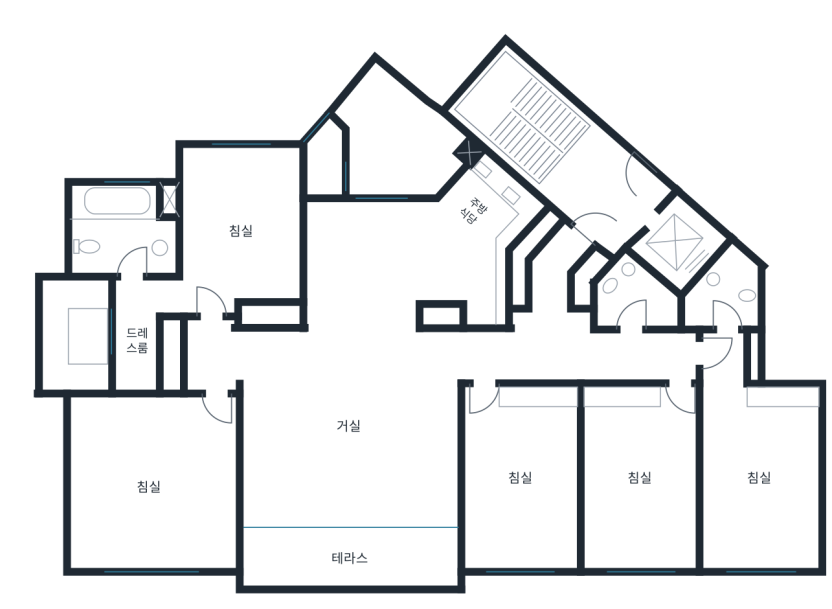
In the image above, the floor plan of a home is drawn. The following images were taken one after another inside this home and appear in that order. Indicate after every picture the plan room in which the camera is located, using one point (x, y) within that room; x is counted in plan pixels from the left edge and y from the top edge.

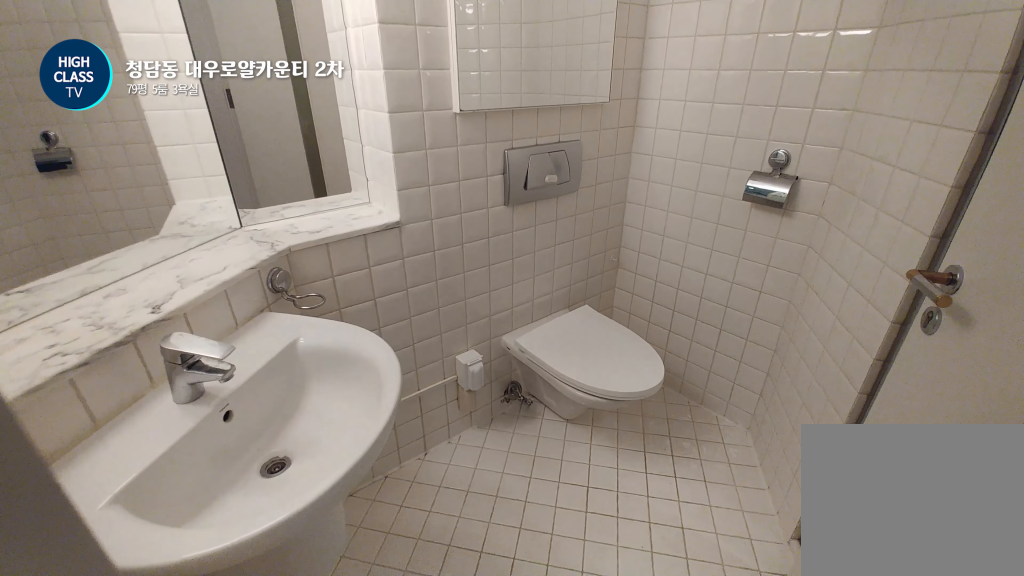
(633, 298)
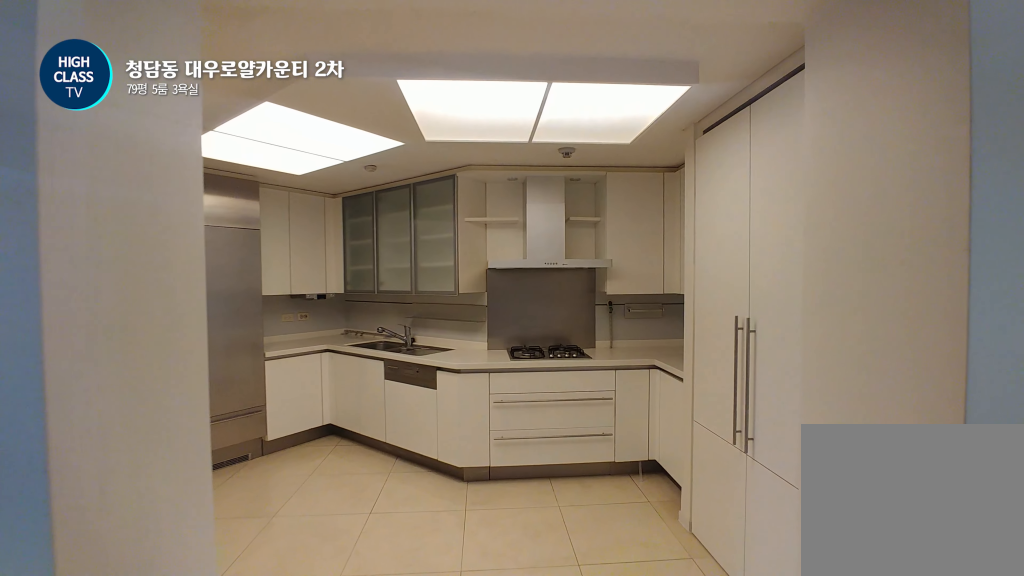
(417, 255)
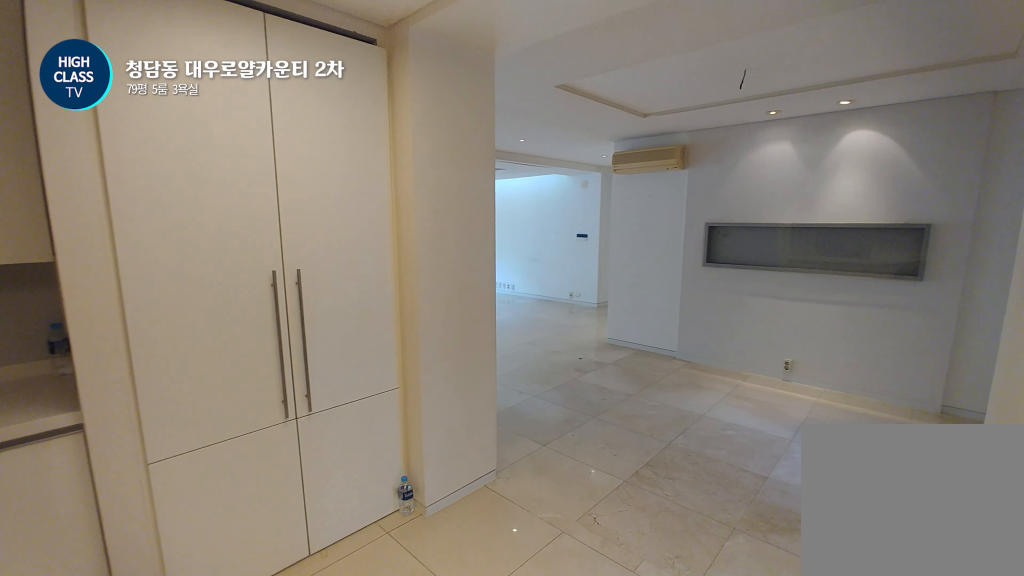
(417, 255)
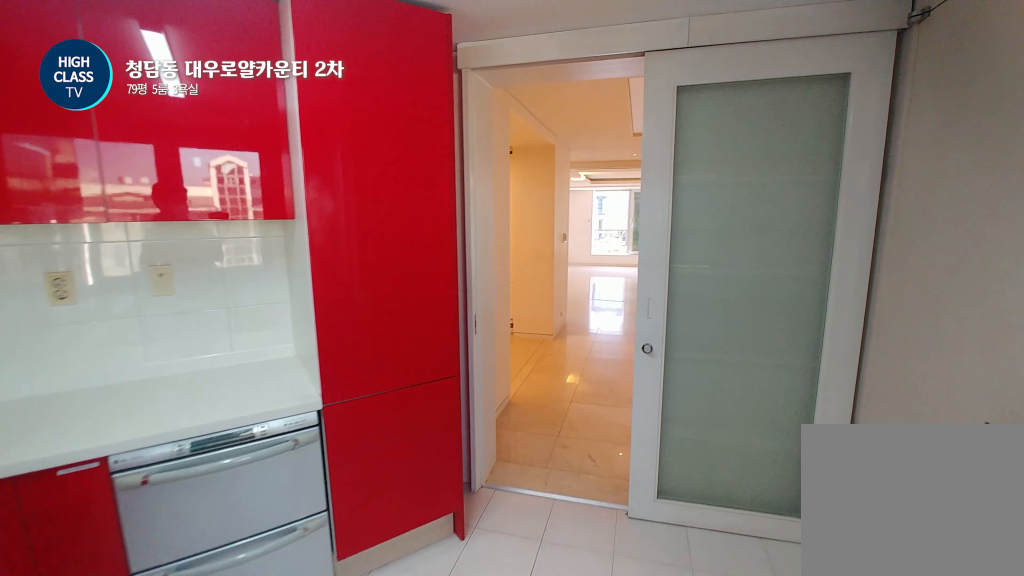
(400, 140)
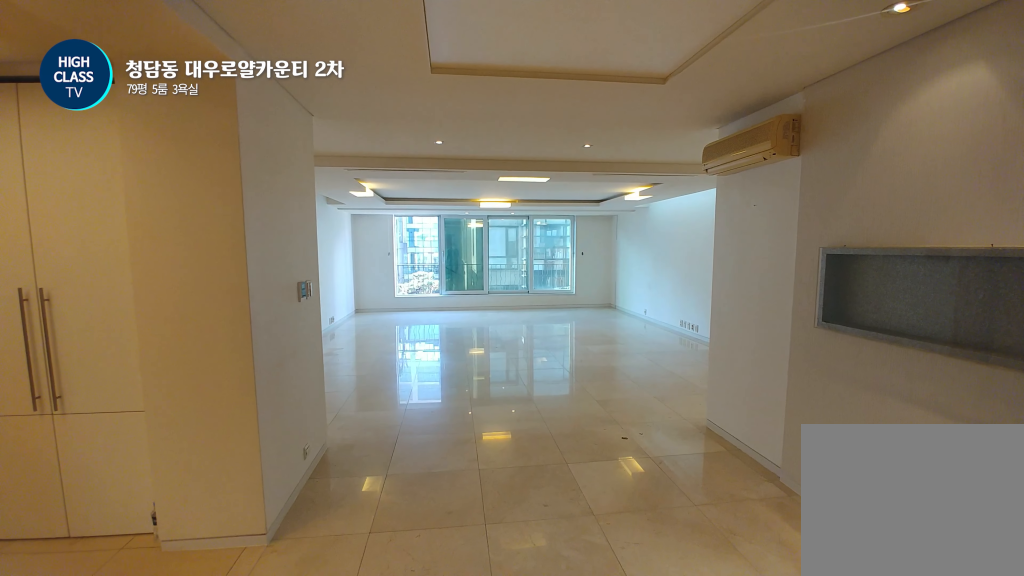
(405, 342)
